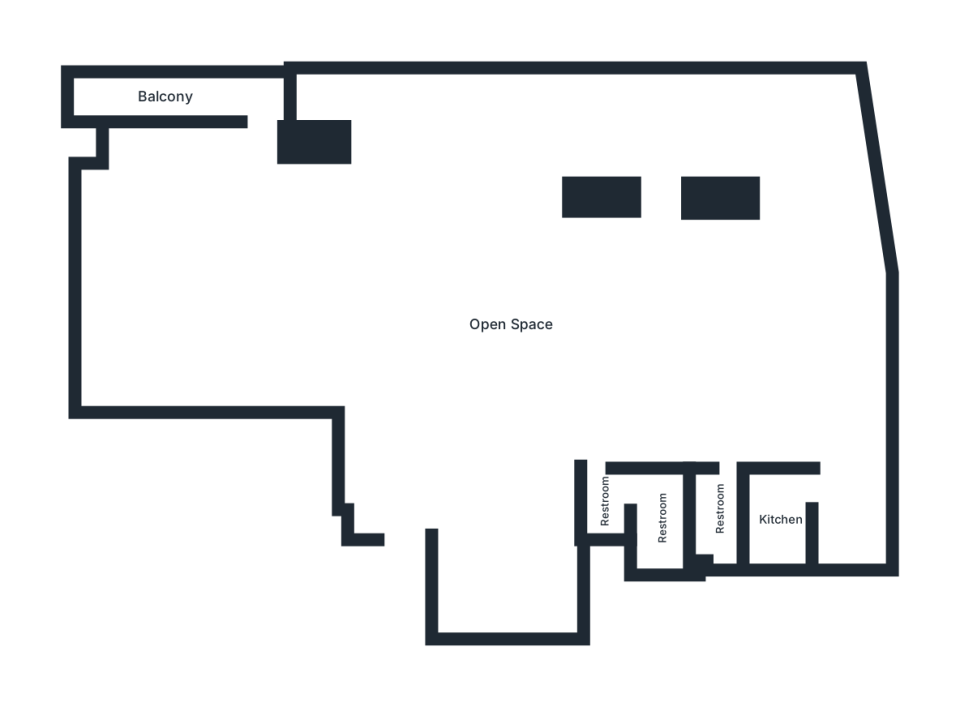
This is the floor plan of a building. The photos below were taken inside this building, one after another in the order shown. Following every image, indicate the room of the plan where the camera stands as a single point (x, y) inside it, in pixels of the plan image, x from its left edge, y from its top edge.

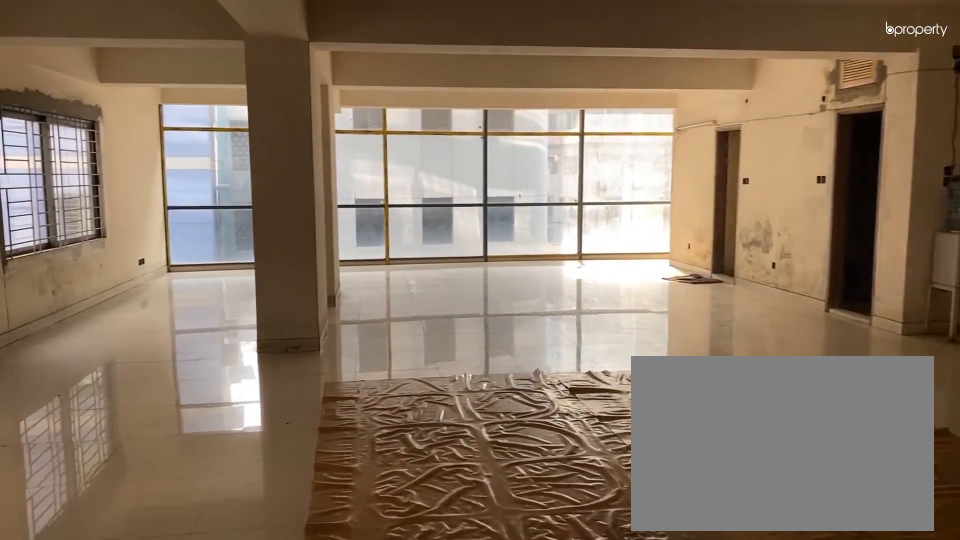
(519, 298)
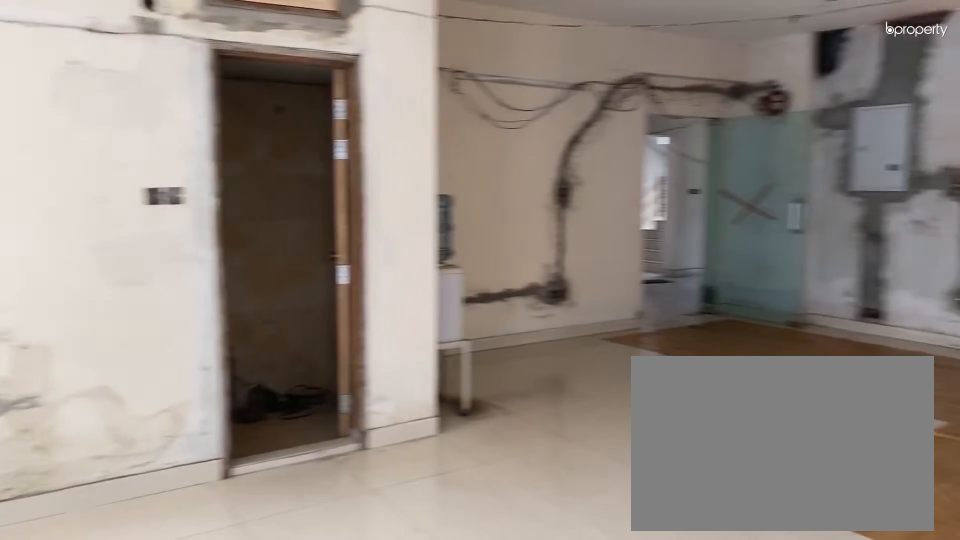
(732, 308)
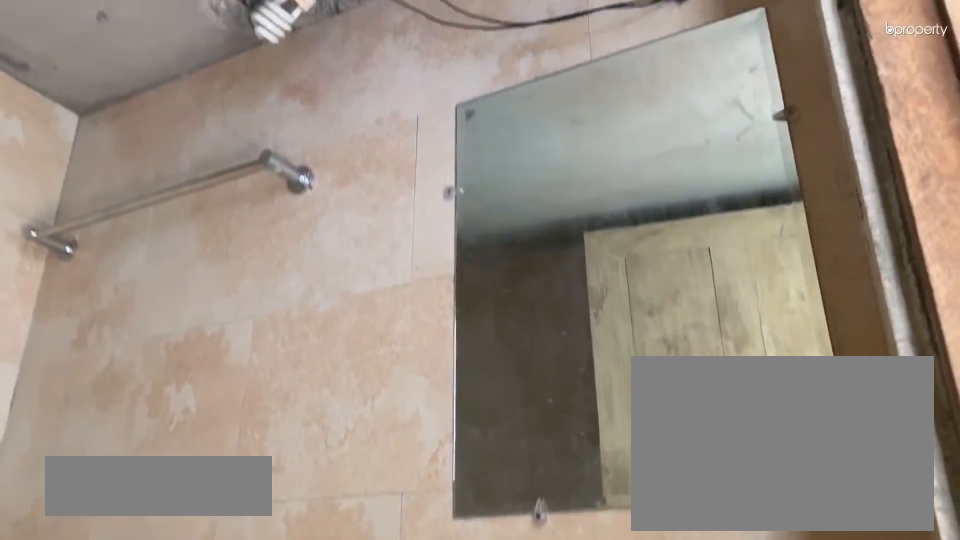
(718, 513)
